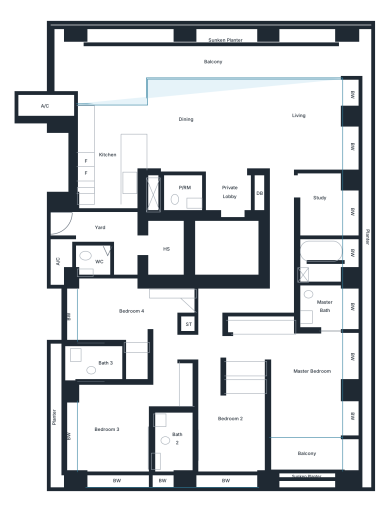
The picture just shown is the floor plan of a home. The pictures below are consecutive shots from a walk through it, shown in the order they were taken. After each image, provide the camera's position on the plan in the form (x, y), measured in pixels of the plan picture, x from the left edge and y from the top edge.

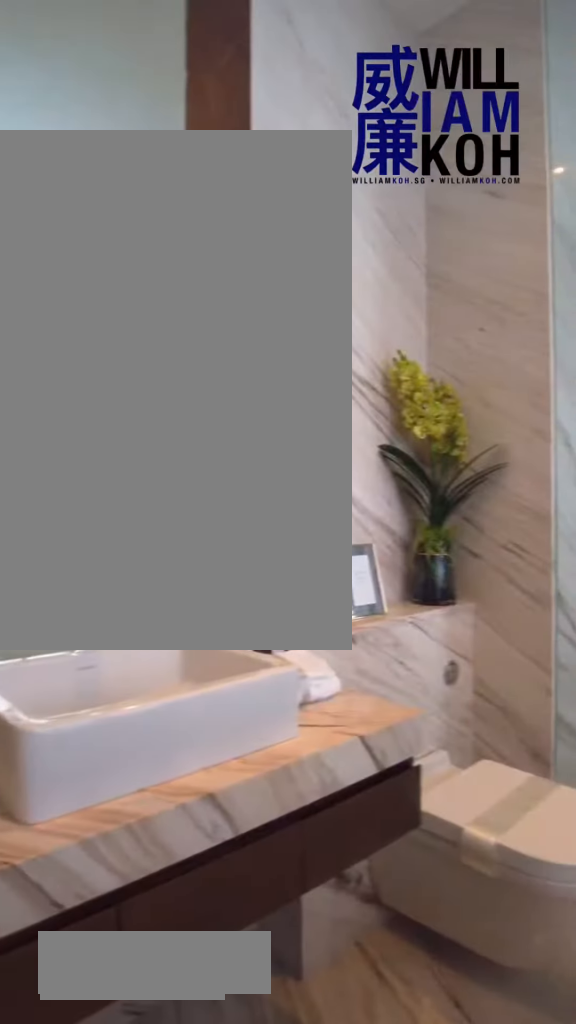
(327, 308)
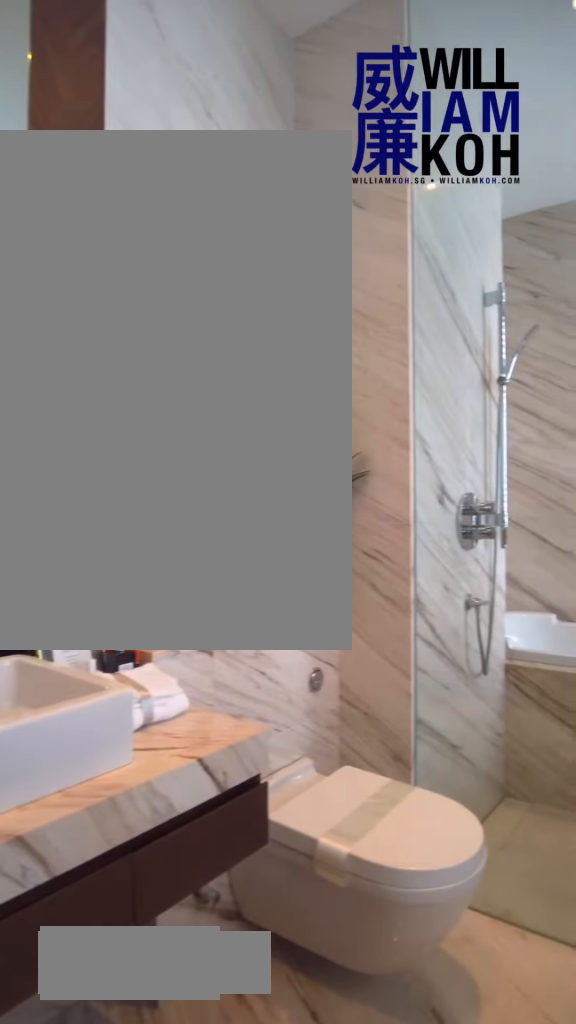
(328, 308)
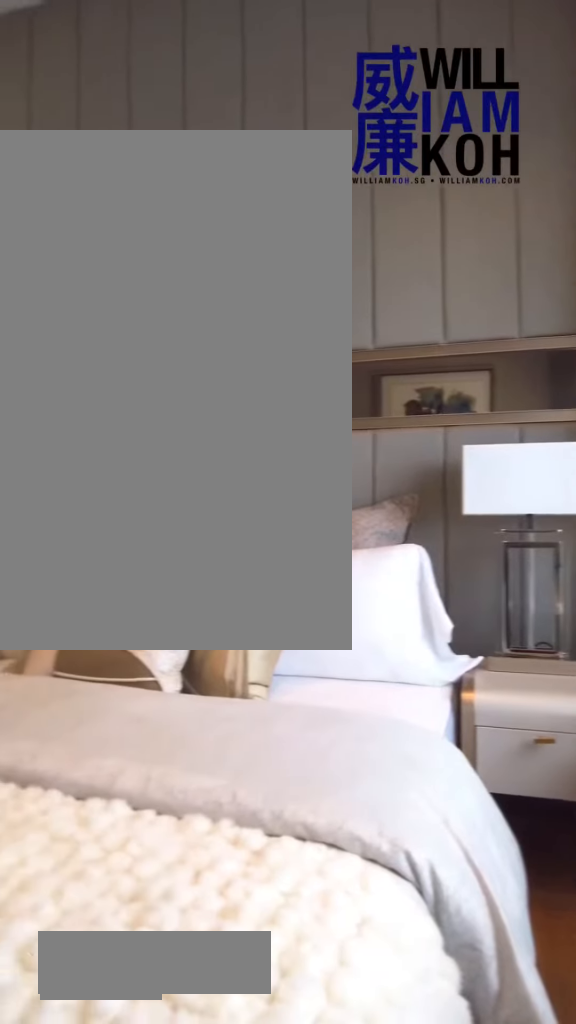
(206, 459)
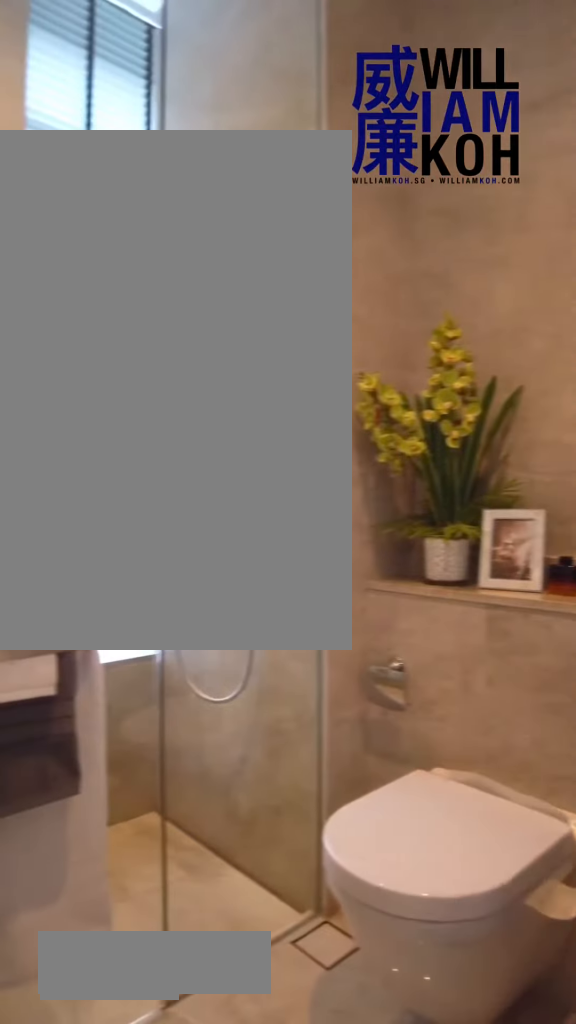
(176, 429)
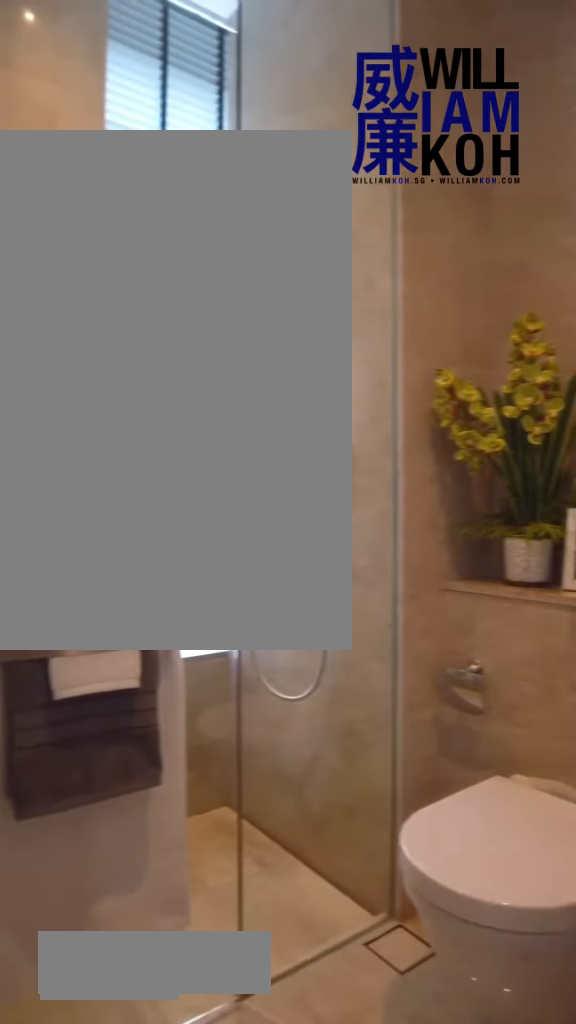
(176, 428)
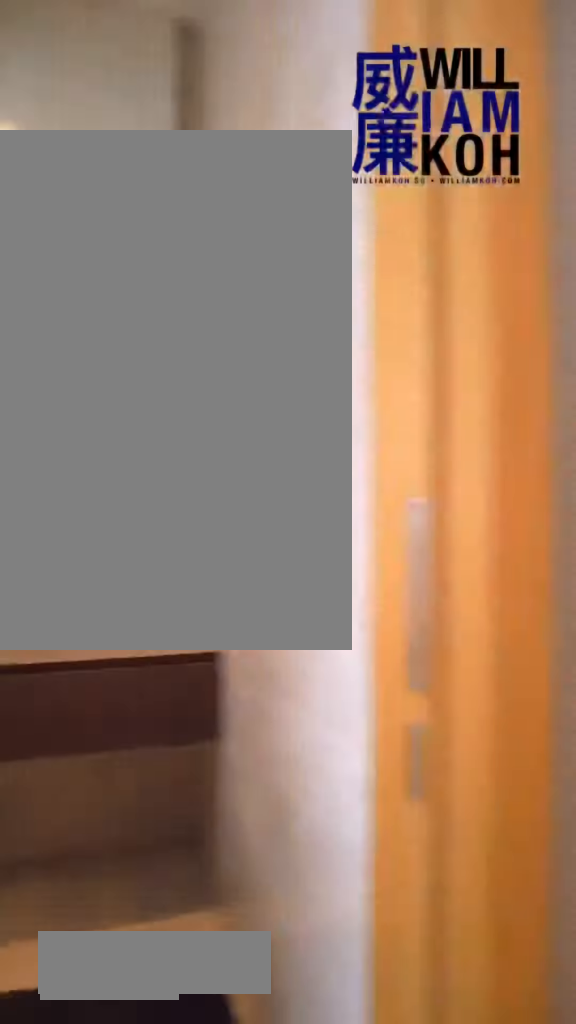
(207, 426)
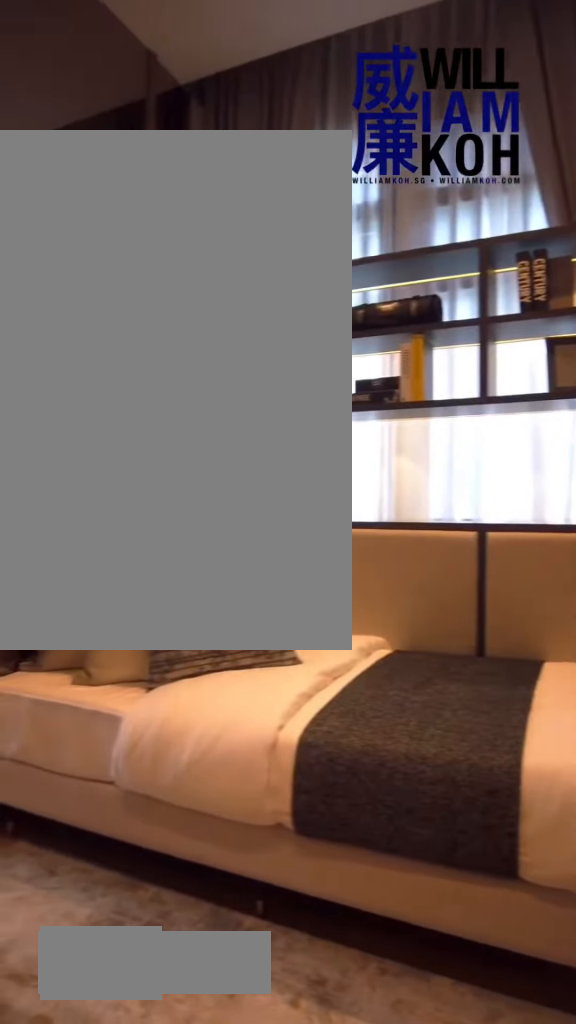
(138, 317)
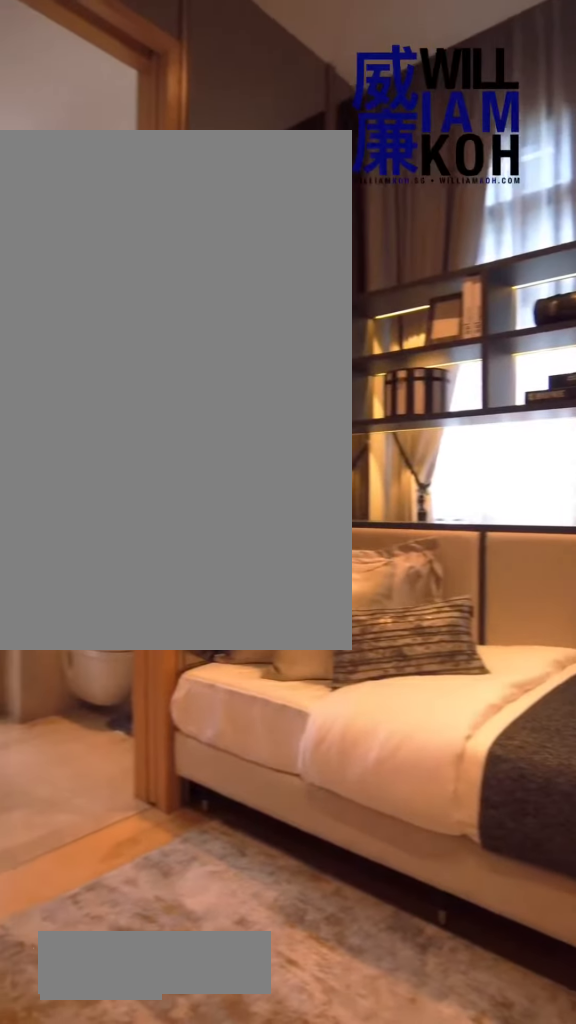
(138, 317)
